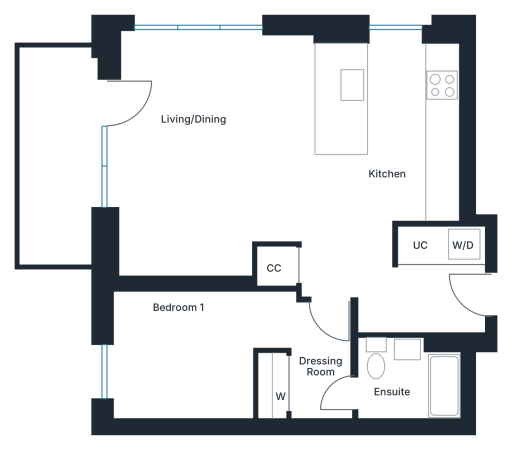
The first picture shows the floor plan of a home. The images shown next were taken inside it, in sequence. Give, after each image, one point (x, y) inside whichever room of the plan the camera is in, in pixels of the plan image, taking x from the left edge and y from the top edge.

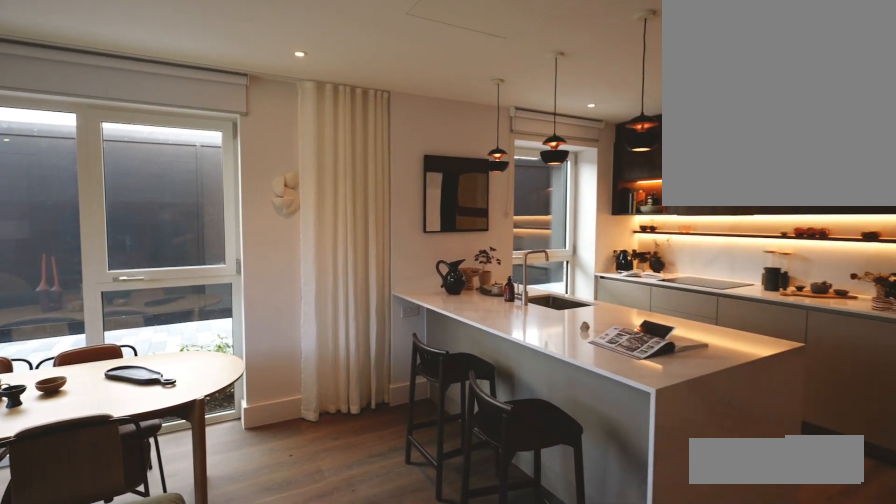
(186, 62)
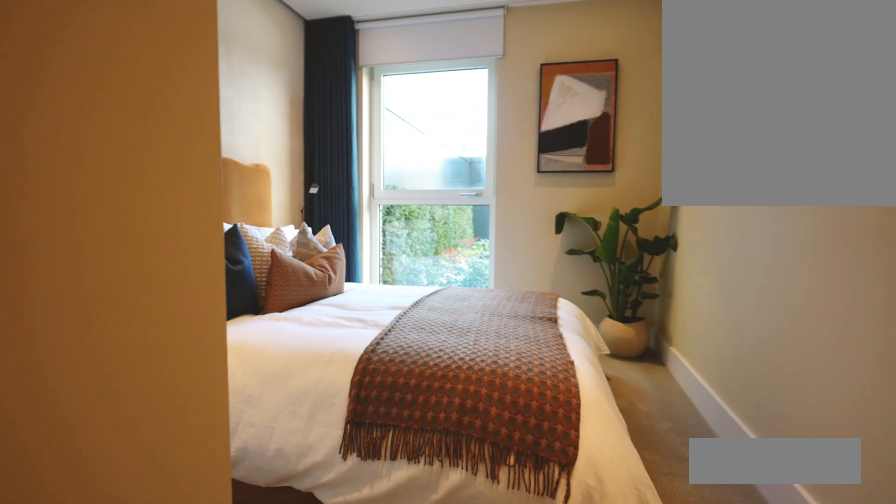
(205, 349)
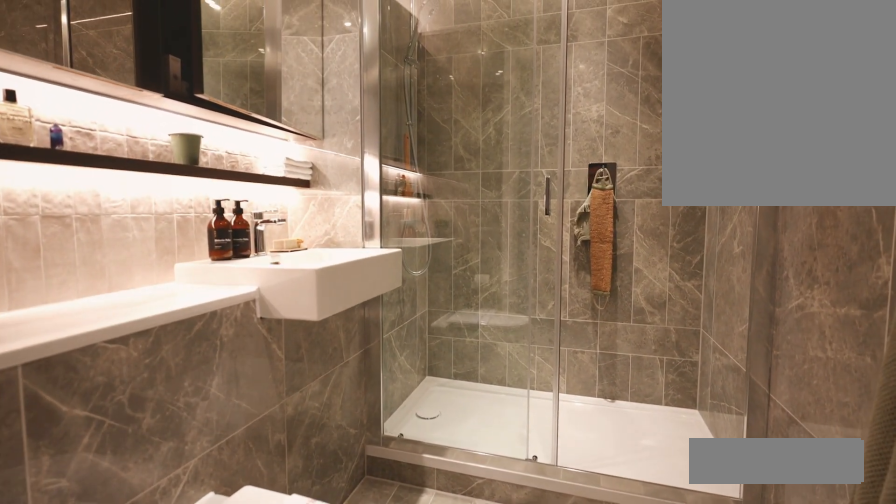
(399, 377)
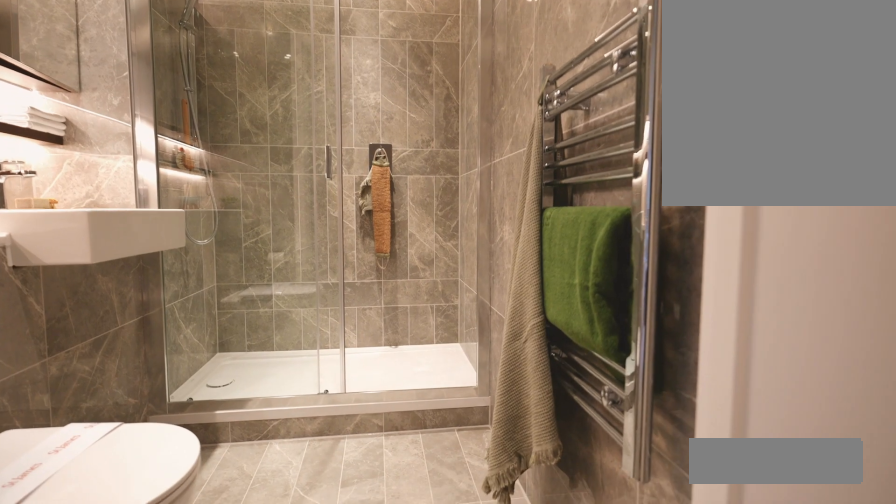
(399, 377)
